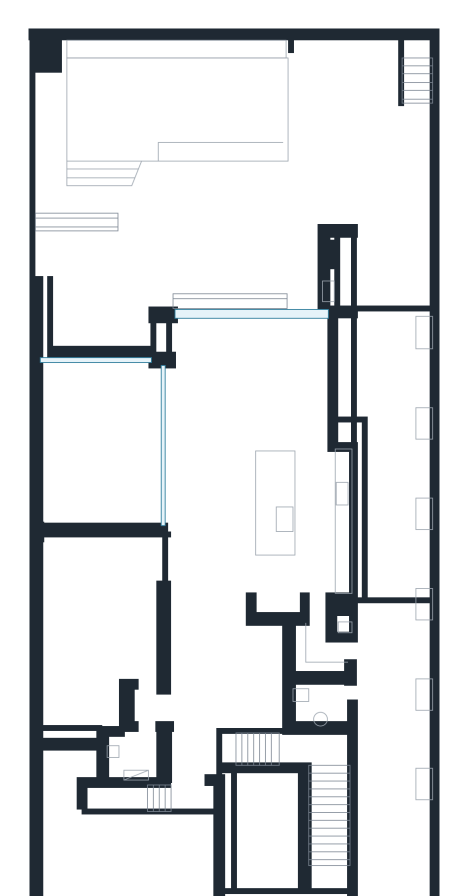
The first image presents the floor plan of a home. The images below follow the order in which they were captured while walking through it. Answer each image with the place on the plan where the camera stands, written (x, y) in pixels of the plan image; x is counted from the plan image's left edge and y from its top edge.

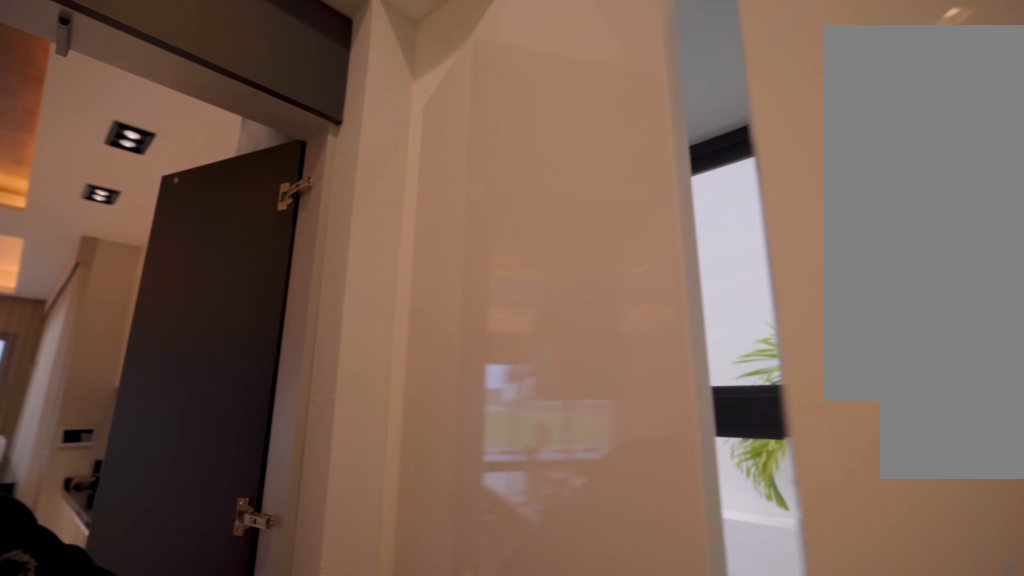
(319, 630)
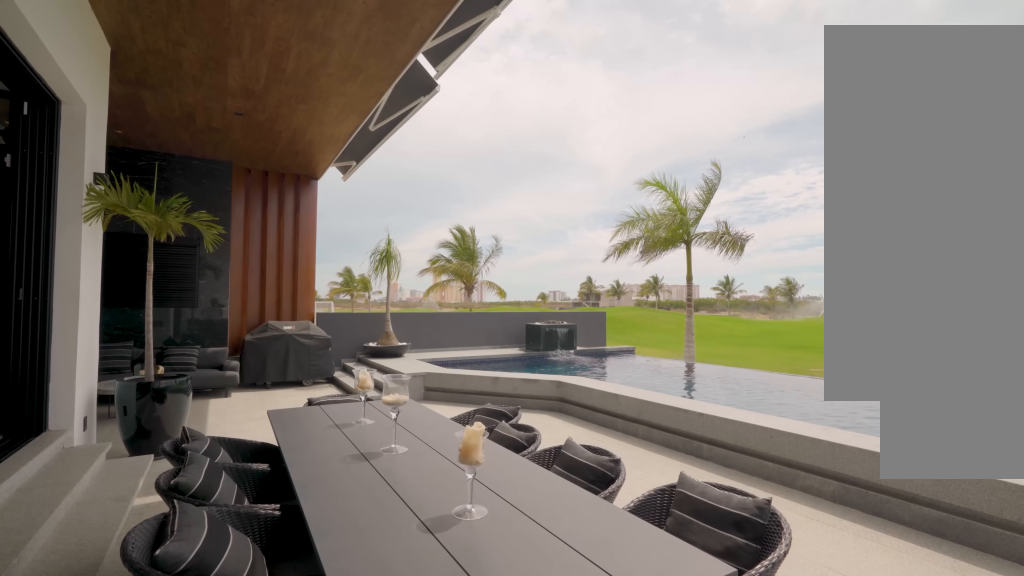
(306, 259)
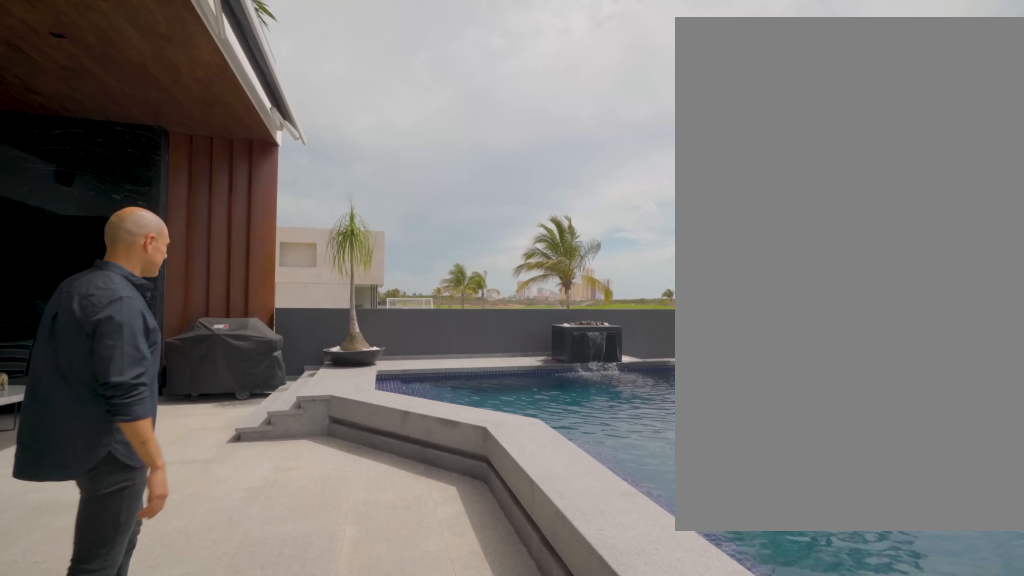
(181, 194)
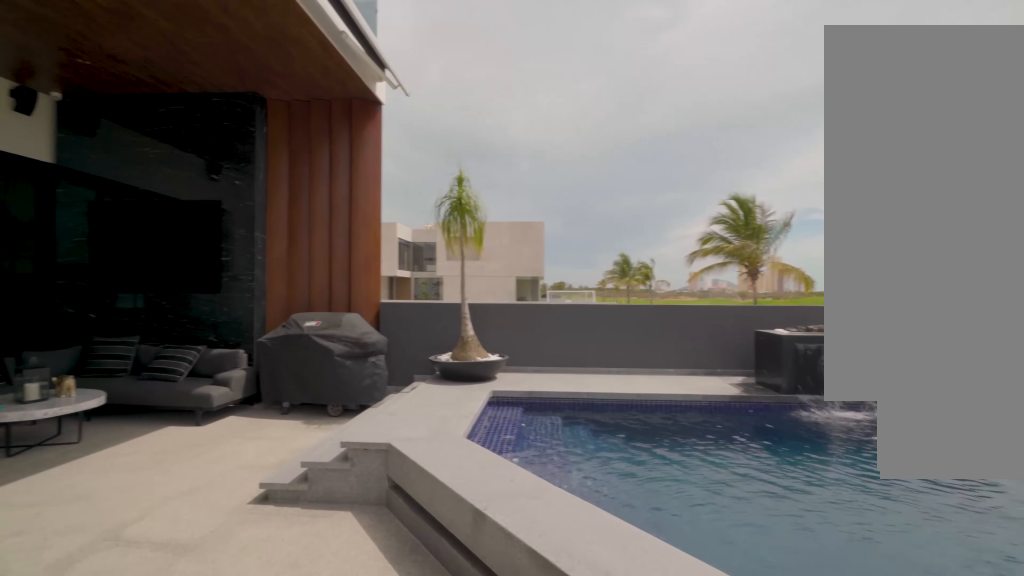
(178, 194)
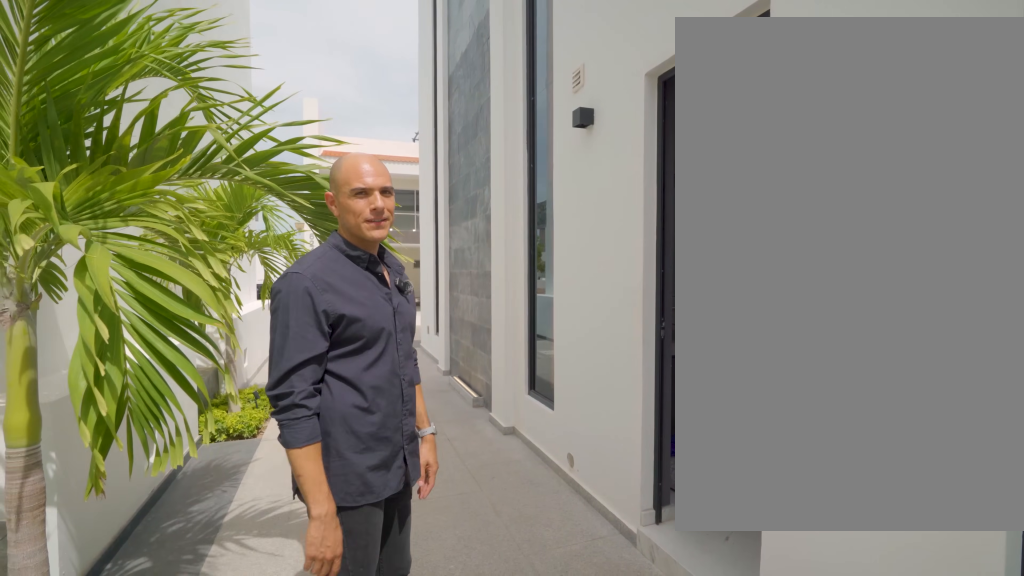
(389, 618)
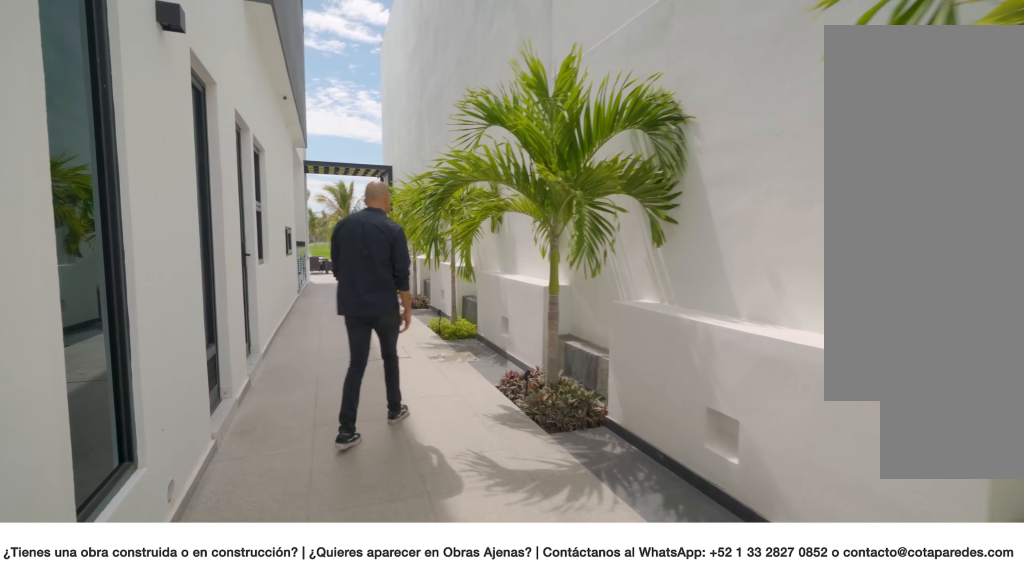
(389, 778)
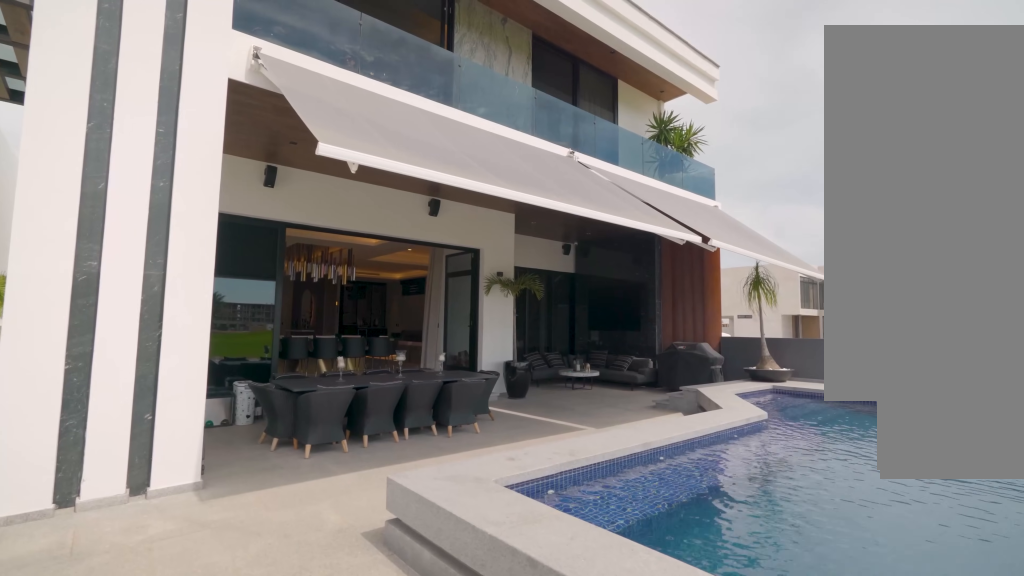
(326, 152)
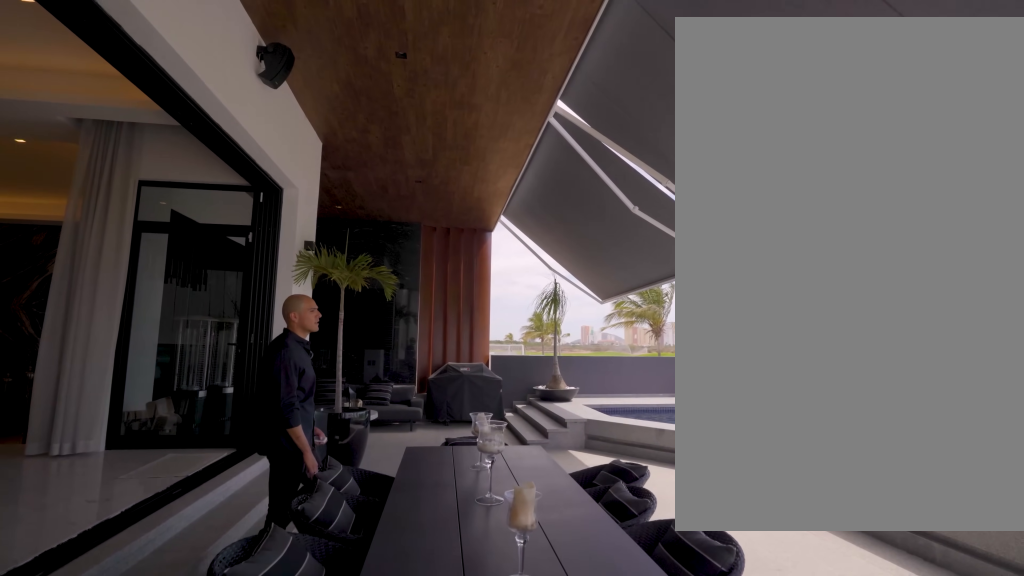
(312, 229)
